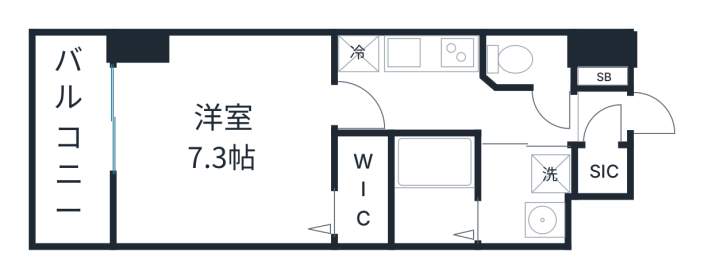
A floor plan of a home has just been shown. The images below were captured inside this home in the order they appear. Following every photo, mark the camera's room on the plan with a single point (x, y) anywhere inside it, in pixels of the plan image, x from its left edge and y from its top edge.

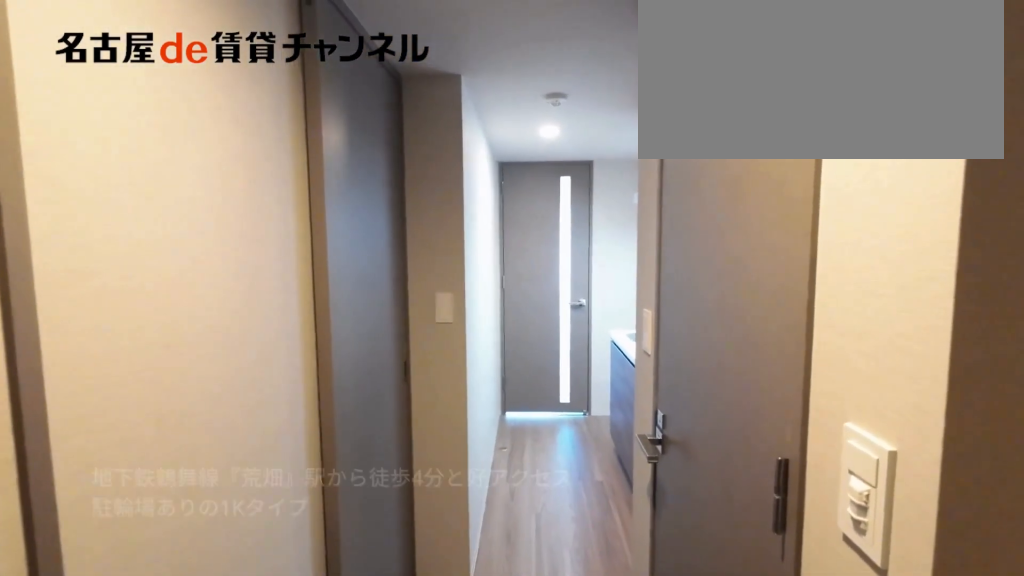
(602, 117)
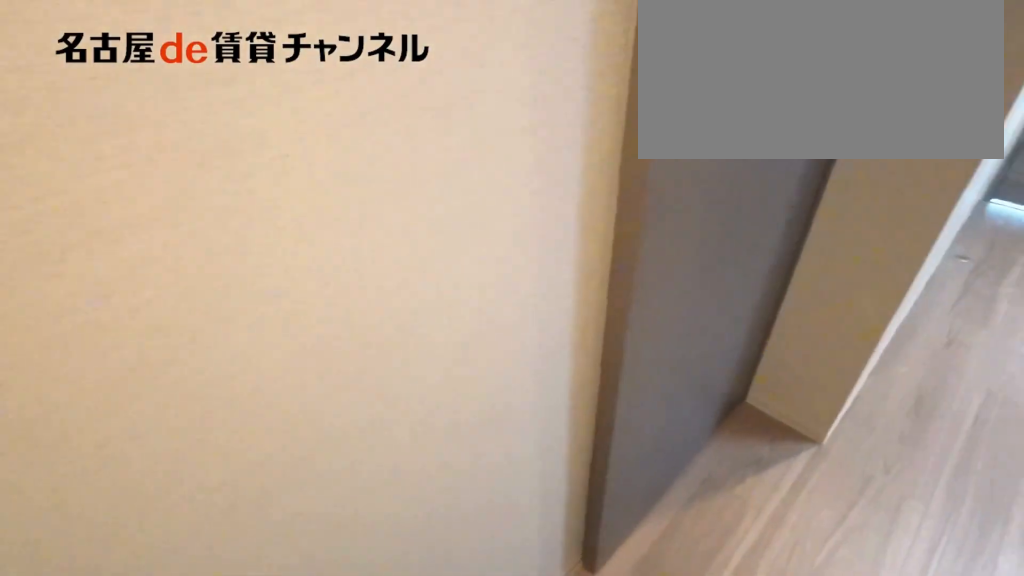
(452, 106)
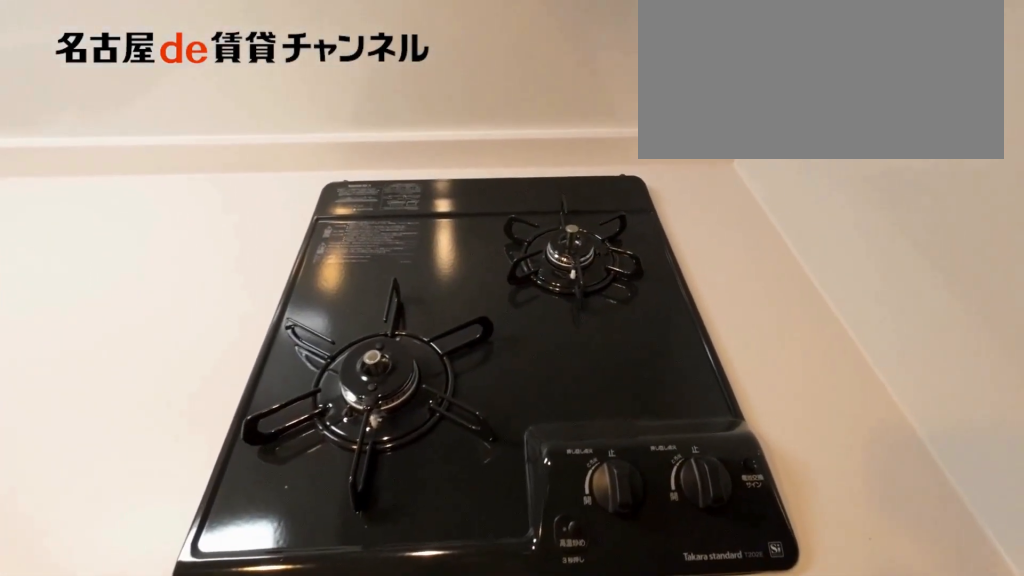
(408, 53)
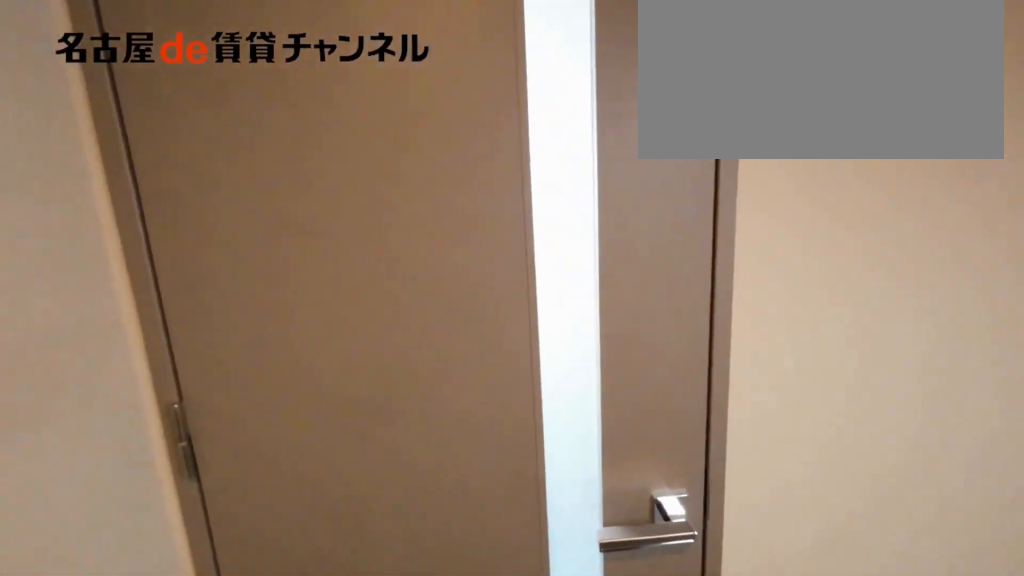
(451, 106)
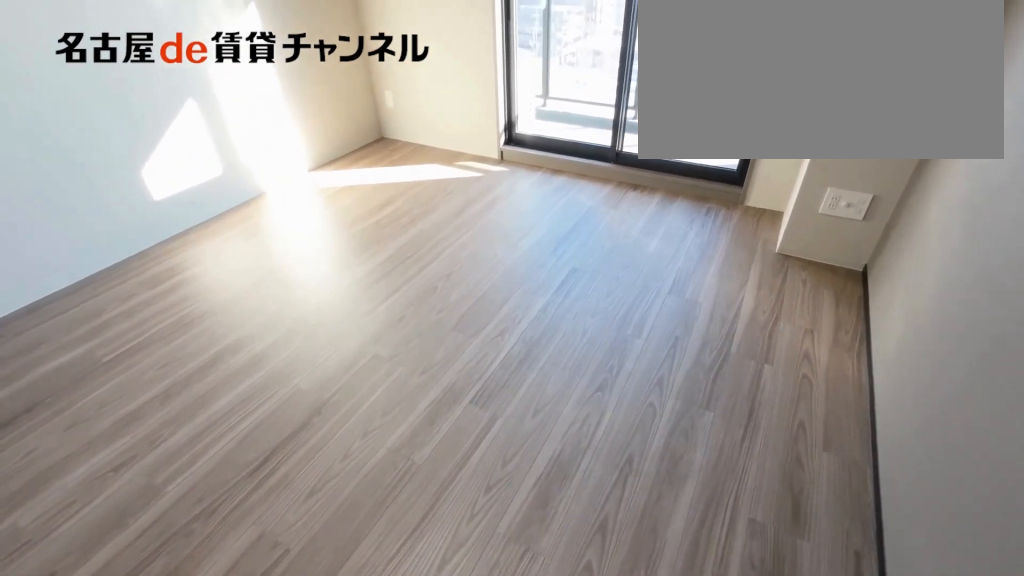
(226, 142)
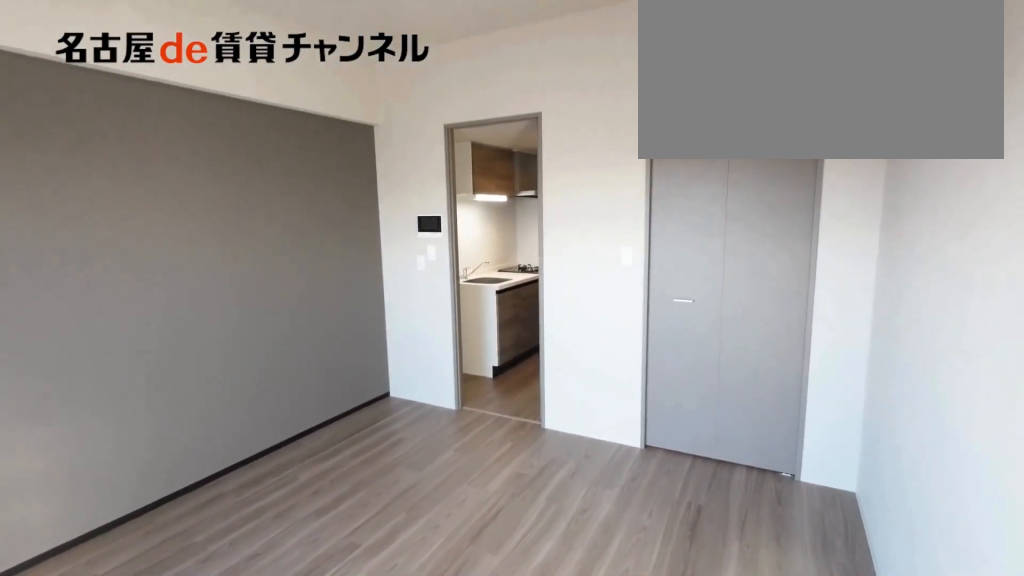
(226, 142)
